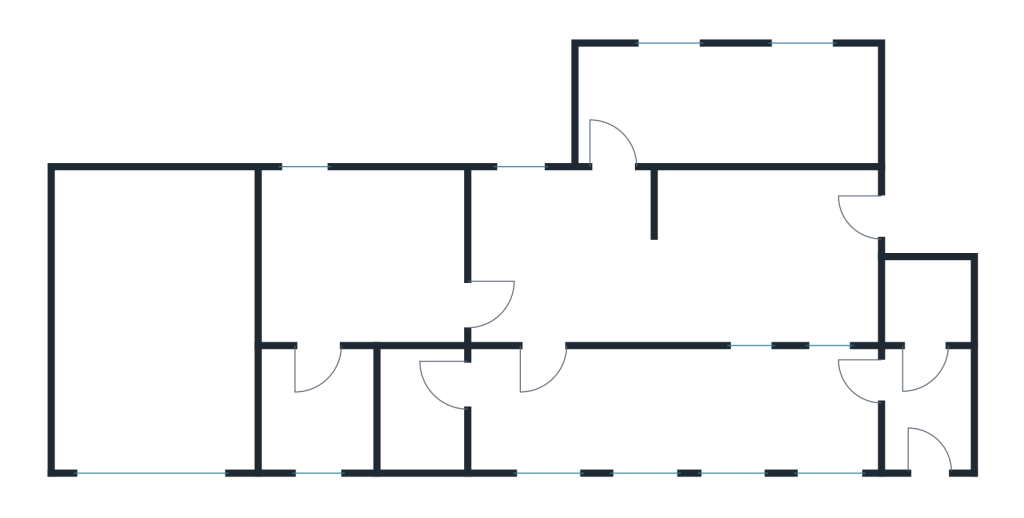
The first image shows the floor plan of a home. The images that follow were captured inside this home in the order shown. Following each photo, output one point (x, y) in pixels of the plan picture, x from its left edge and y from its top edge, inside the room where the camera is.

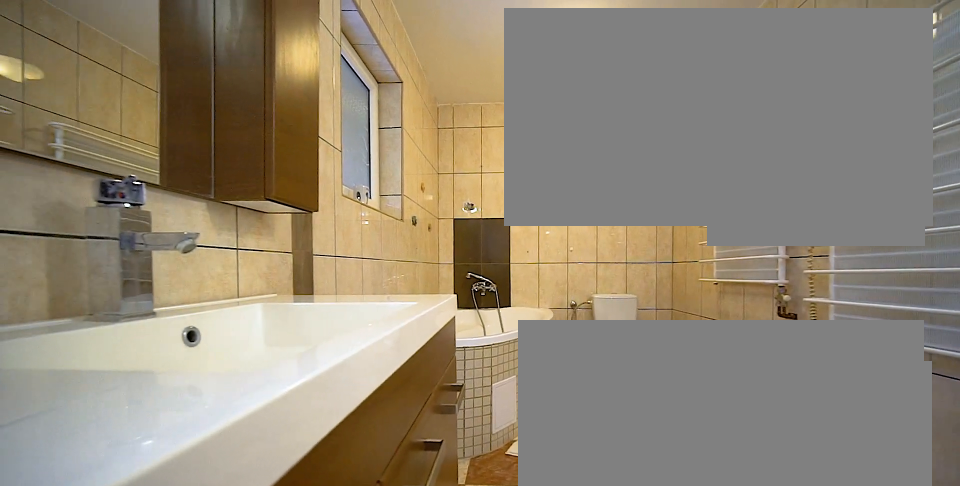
(730, 106)
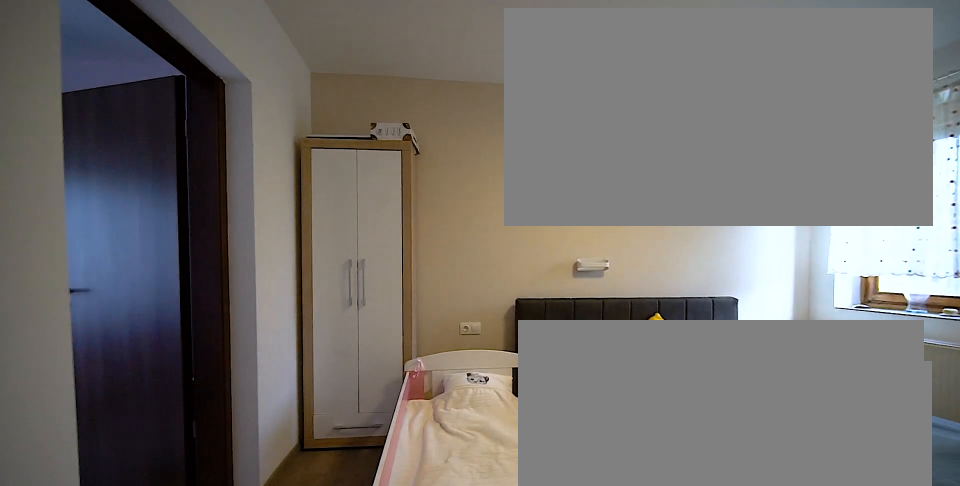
(367, 262)
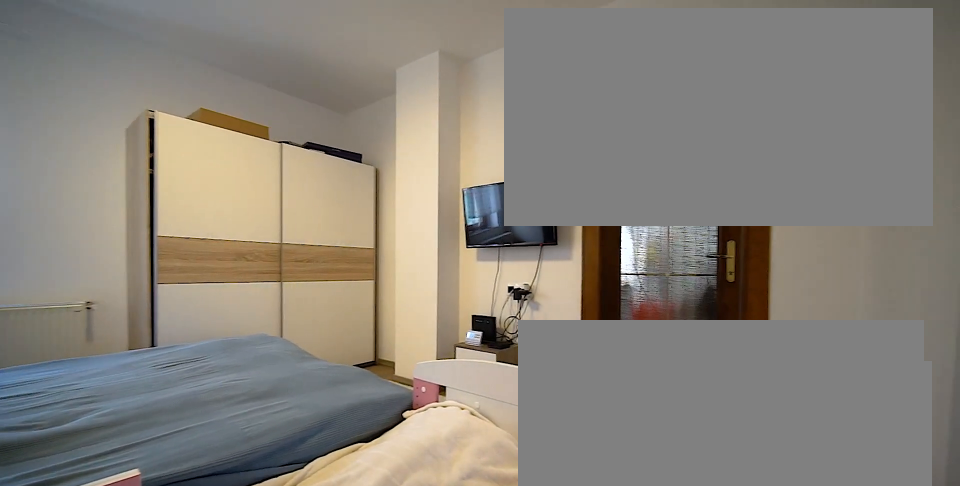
(367, 262)
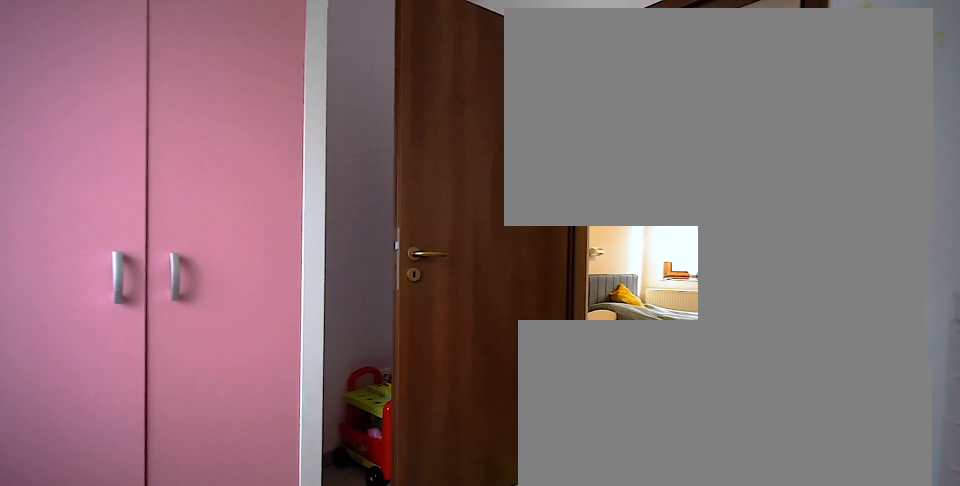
(319, 412)
